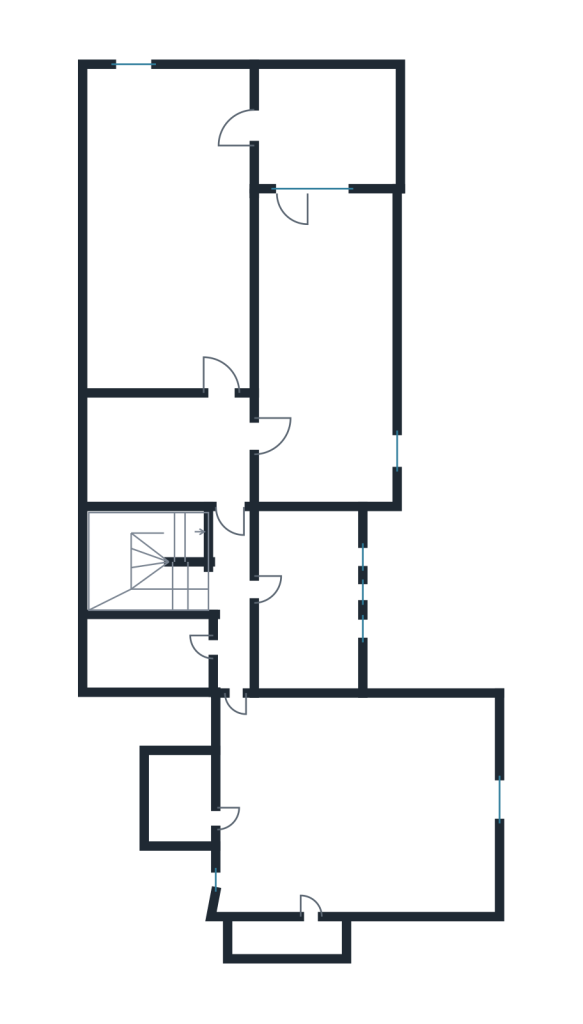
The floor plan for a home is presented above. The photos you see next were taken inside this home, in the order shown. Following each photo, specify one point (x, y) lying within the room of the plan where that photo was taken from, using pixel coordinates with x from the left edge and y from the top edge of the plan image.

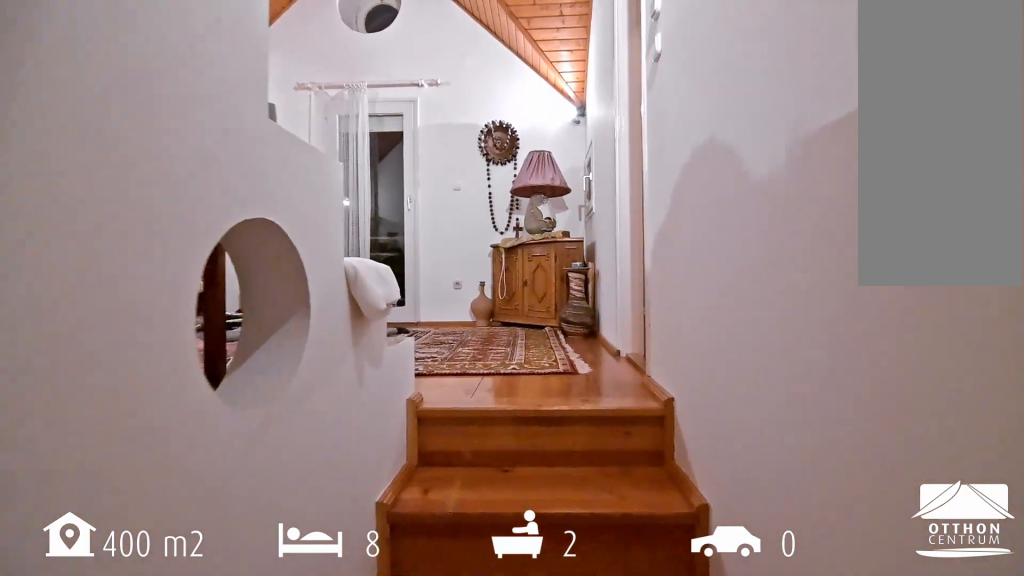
(364, 812)
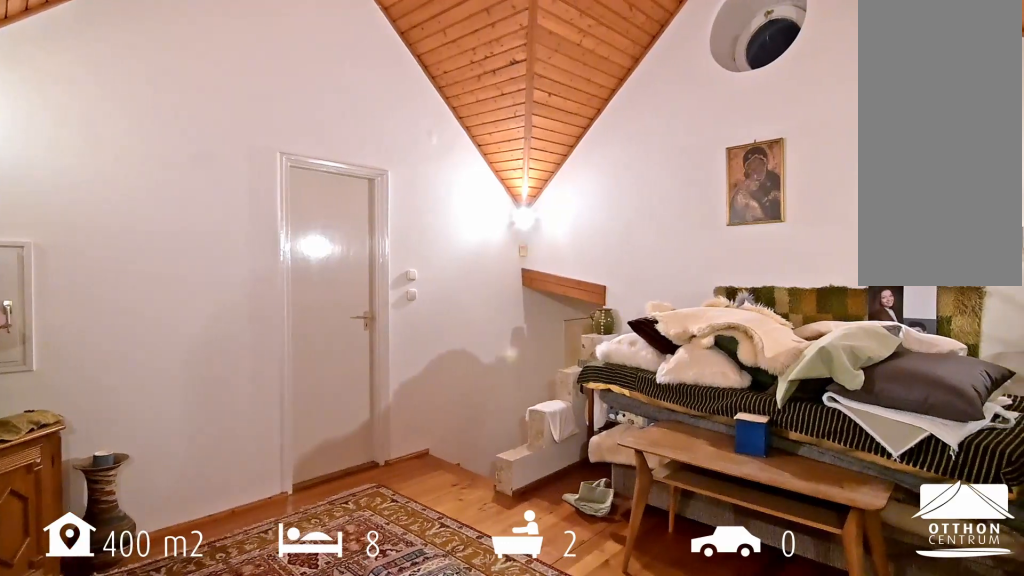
(364, 812)
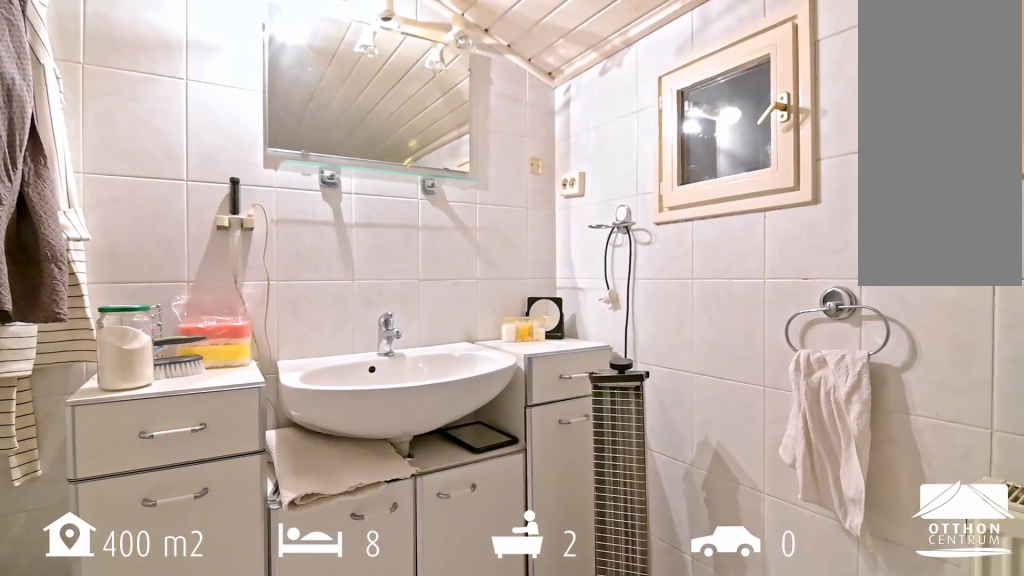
(307, 599)
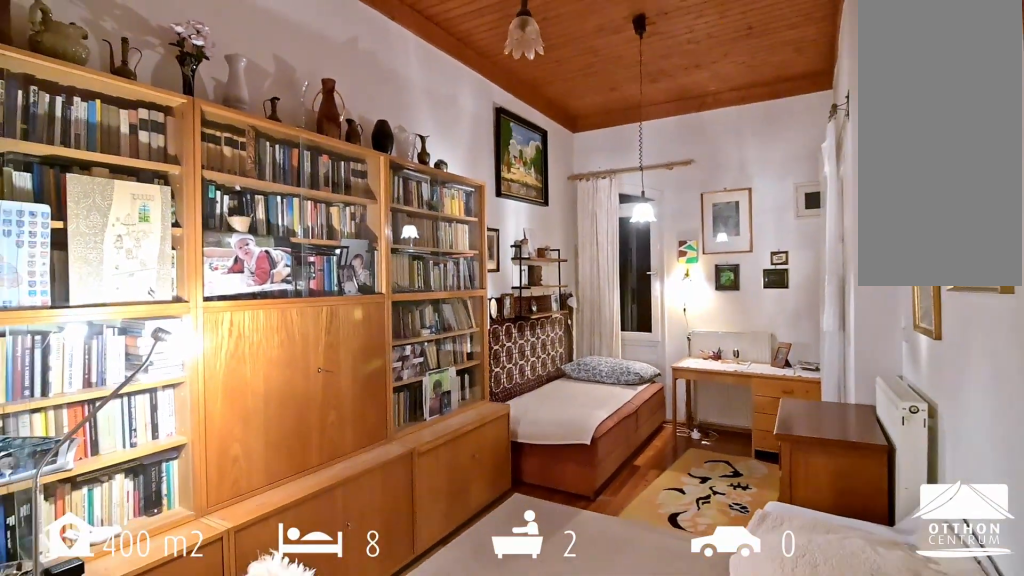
(173, 248)
